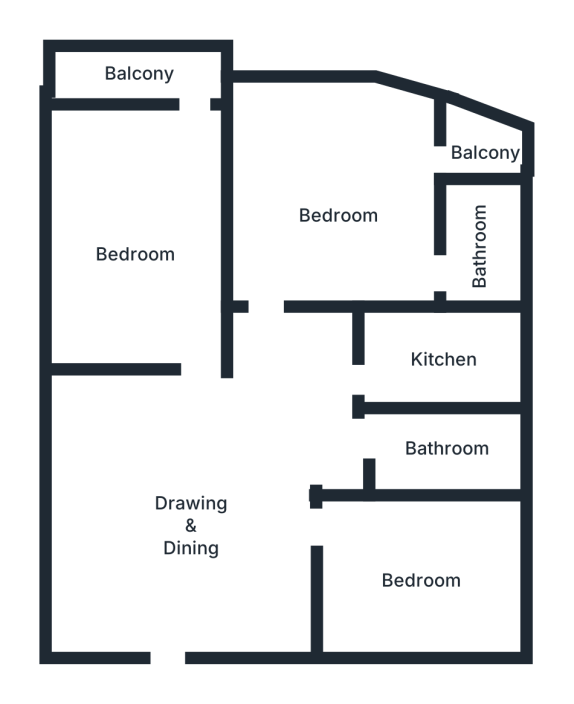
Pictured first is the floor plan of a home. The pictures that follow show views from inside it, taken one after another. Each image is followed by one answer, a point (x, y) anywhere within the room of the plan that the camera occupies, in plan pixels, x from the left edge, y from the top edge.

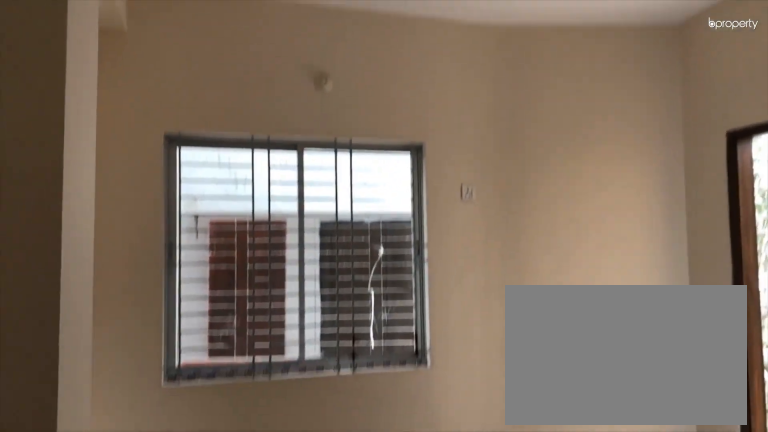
(345, 213)
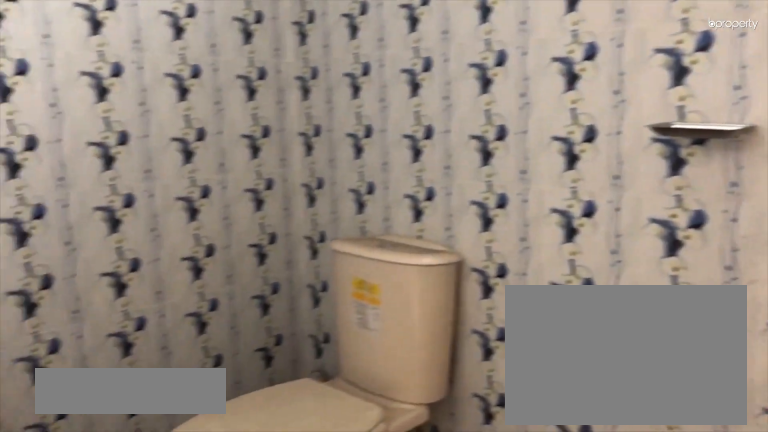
(477, 235)
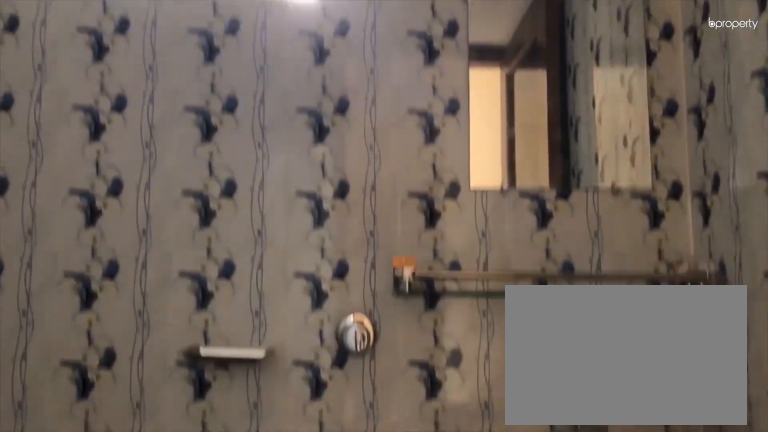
(477, 235)
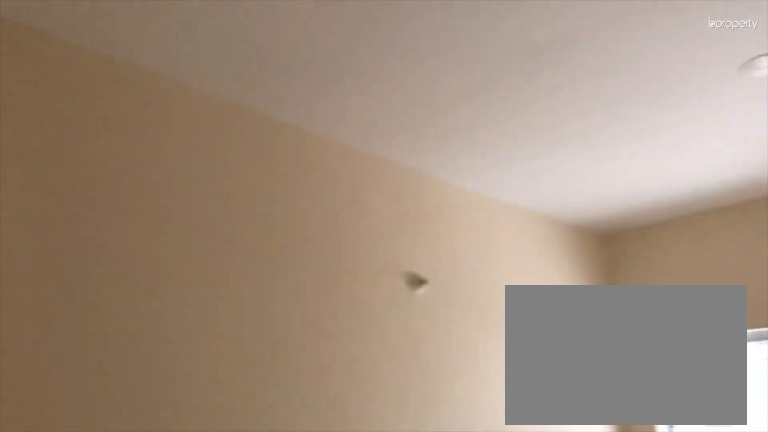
(125, 249)
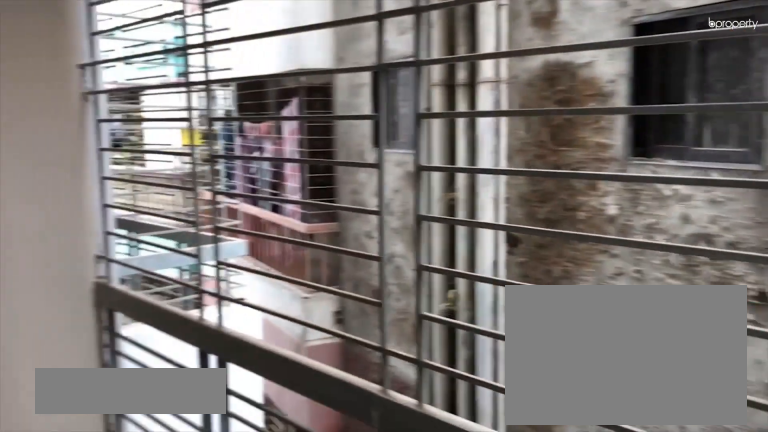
(138, 73)
